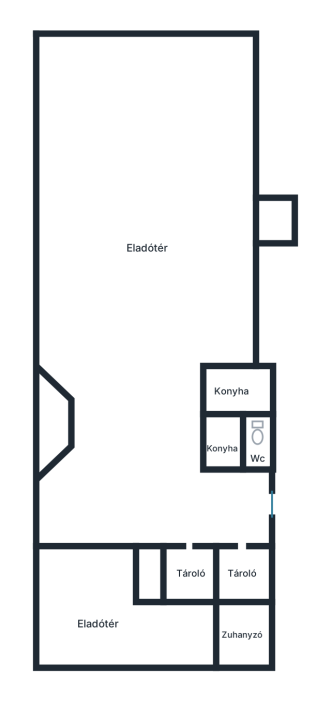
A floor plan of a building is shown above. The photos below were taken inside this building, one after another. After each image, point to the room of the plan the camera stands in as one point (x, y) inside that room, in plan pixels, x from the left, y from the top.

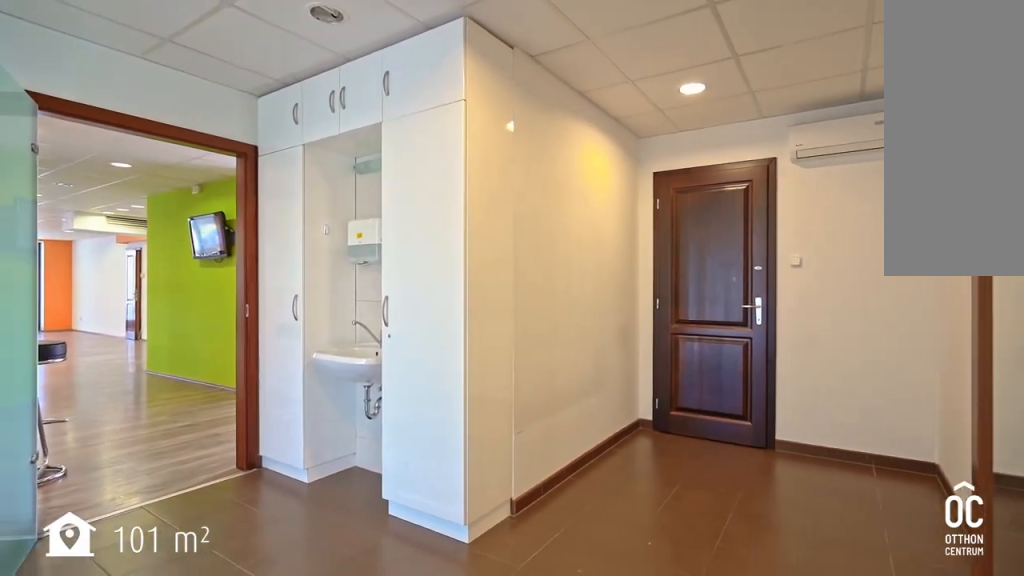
(97, 619)
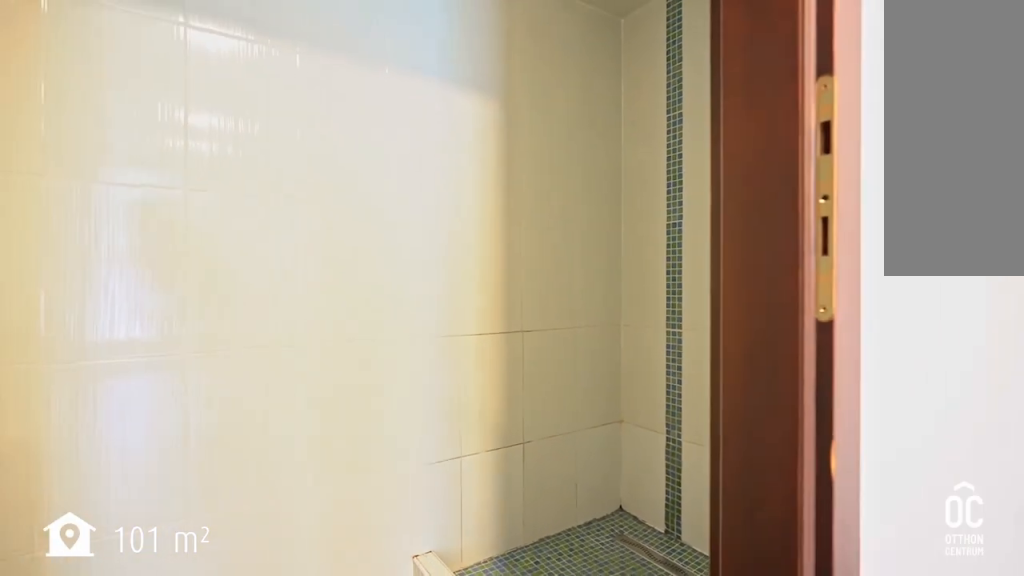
(244, 634)
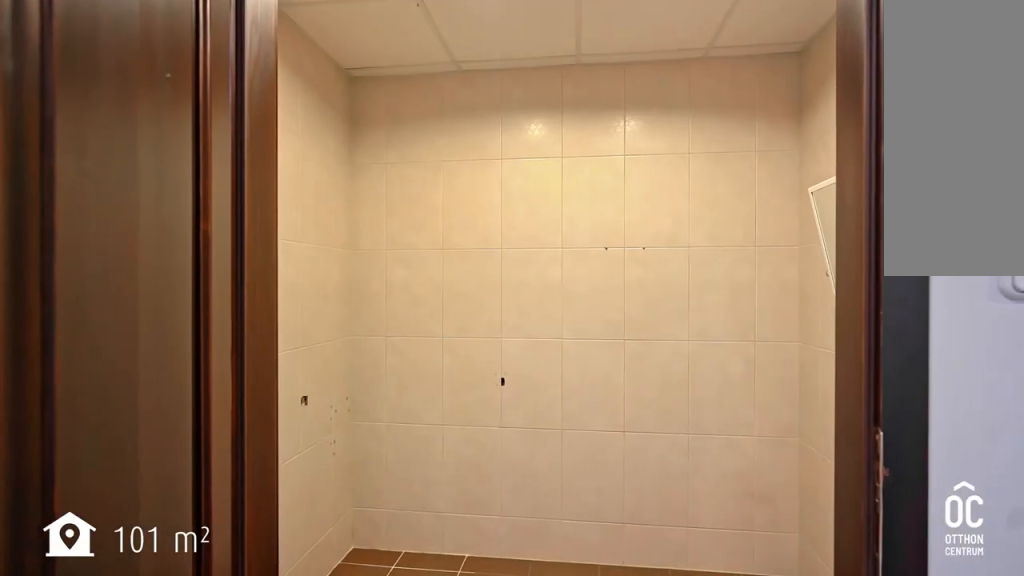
(243, 573)
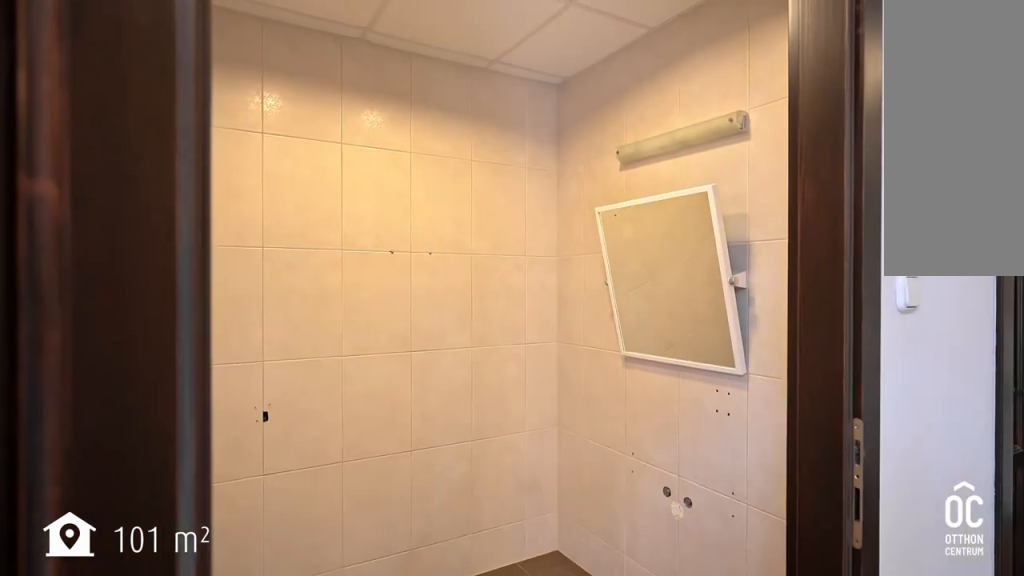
(244, 574)
